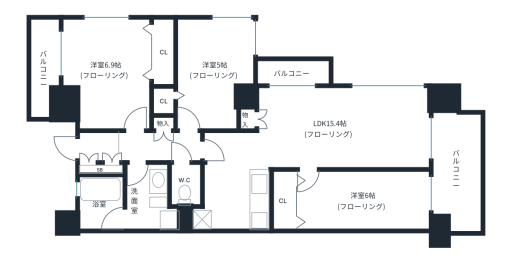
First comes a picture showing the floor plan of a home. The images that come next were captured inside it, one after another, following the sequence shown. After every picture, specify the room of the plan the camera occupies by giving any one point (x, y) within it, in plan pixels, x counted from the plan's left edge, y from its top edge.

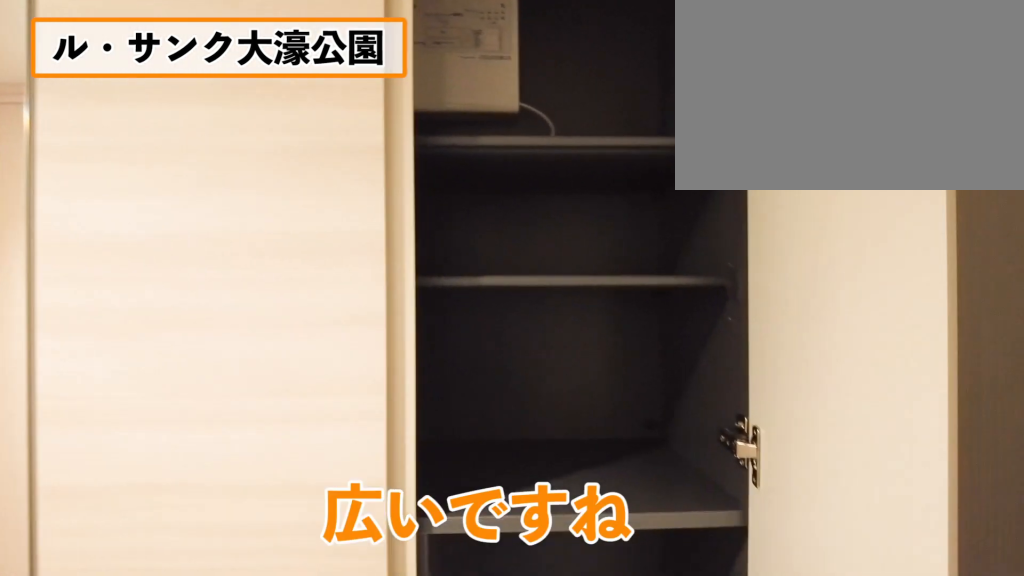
(93, 149)
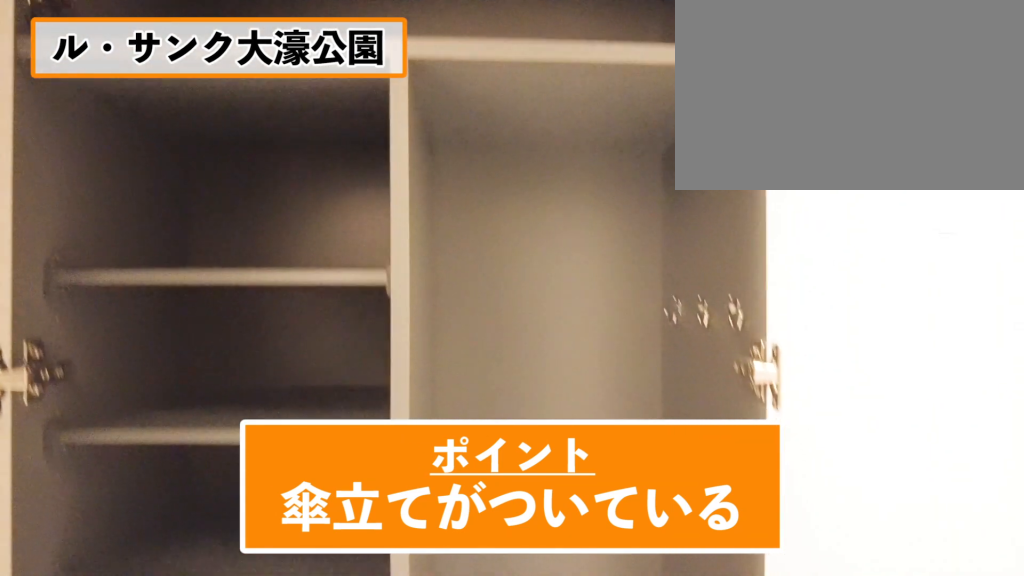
(93, 149)
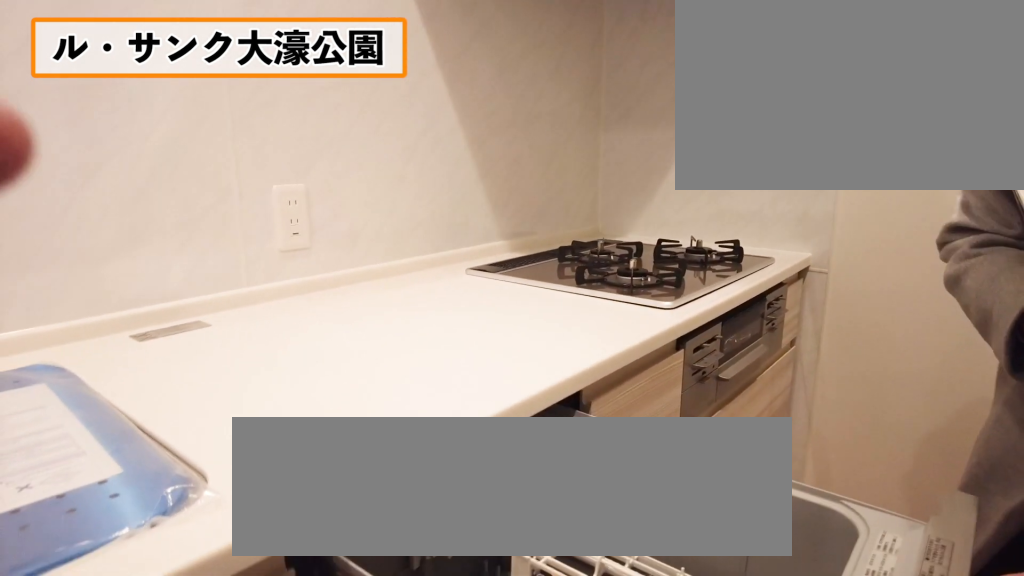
(233, 204)
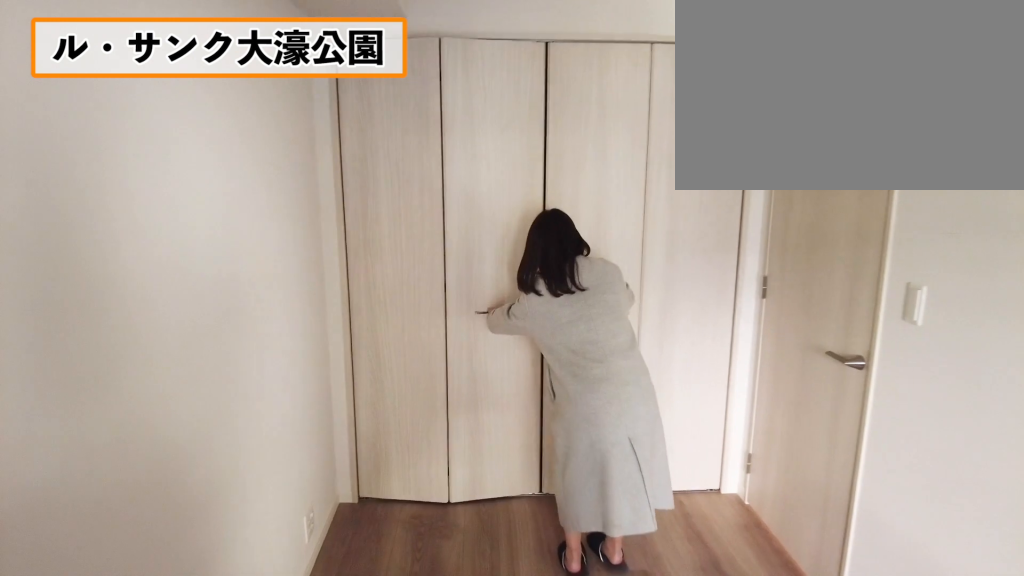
(363, 200)
